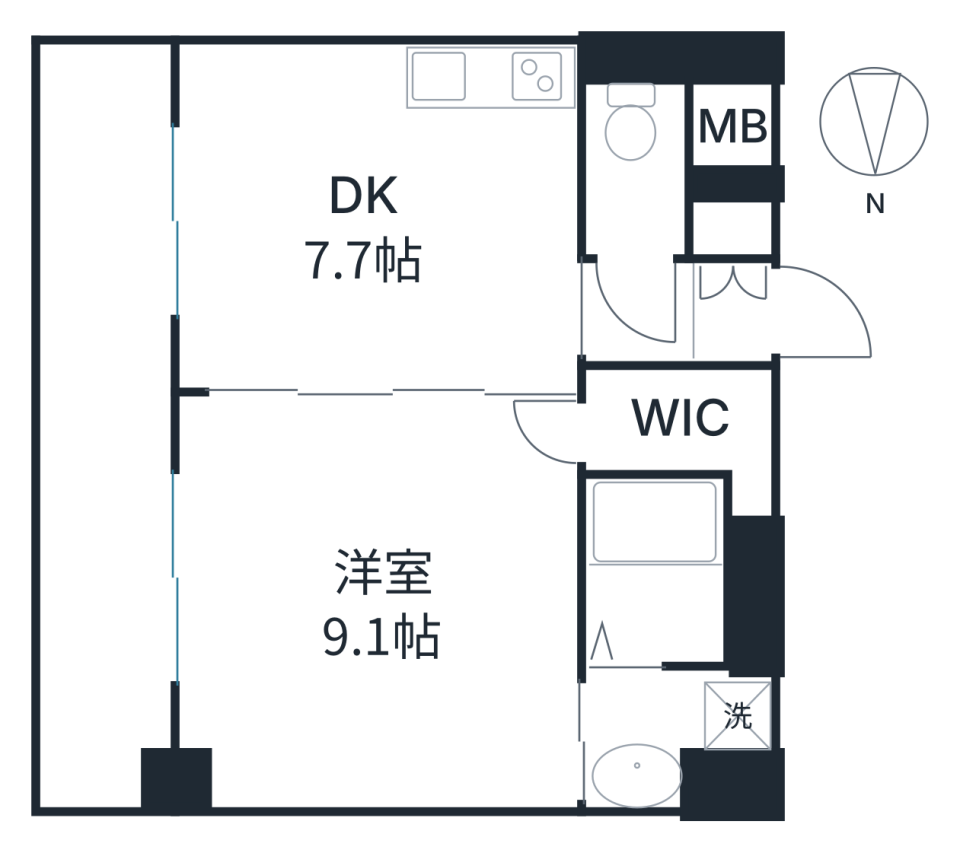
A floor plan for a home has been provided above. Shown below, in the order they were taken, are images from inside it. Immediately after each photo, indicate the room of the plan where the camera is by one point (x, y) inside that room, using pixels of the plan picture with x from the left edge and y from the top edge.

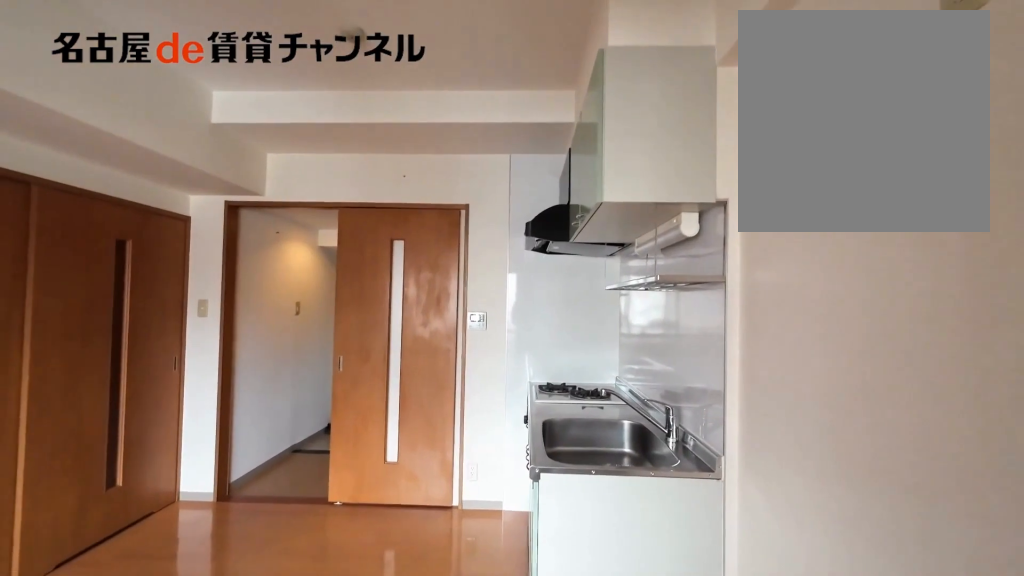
(378, 215)
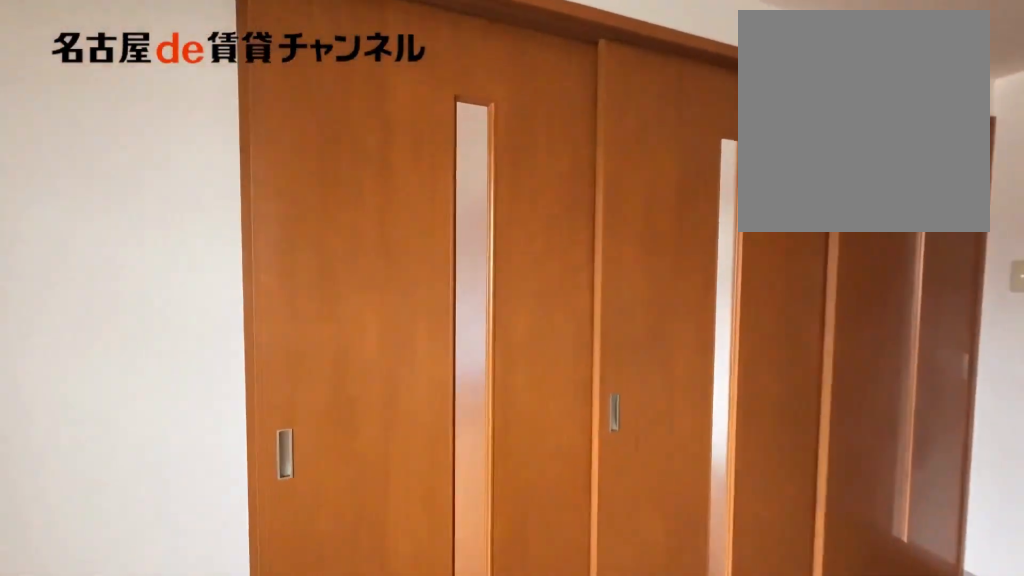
(378, 215)
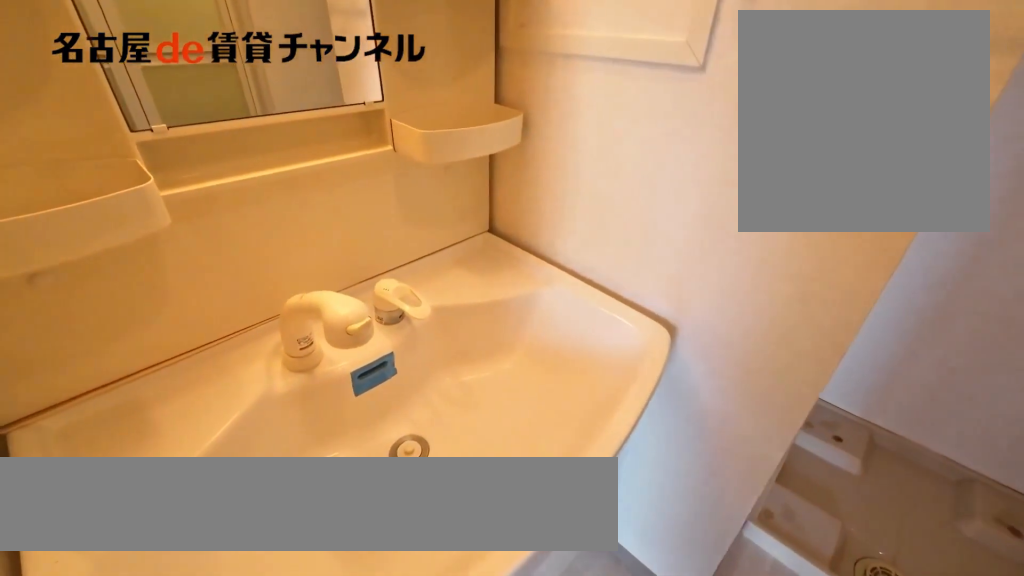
(672, 731)
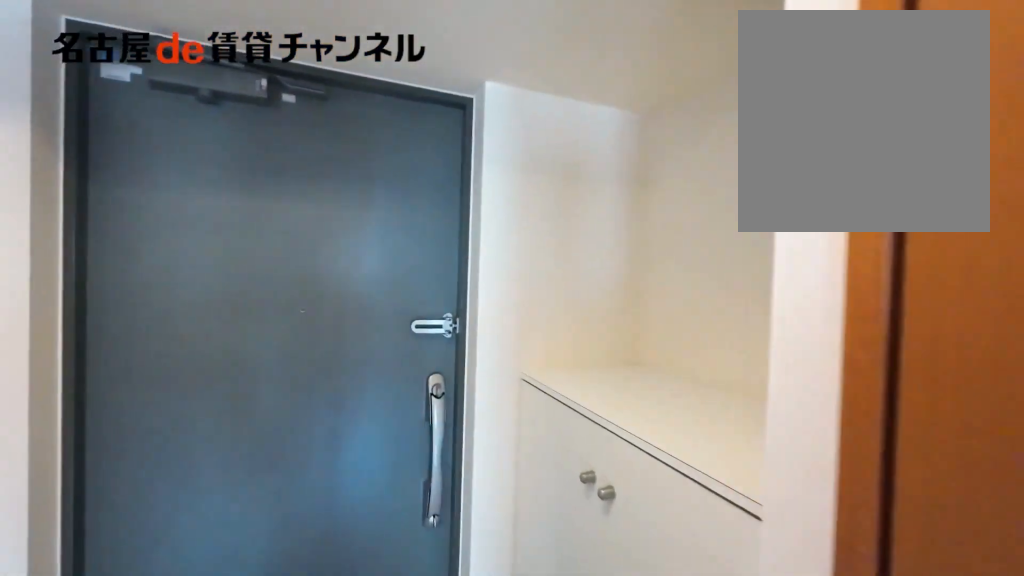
(728, 309)
